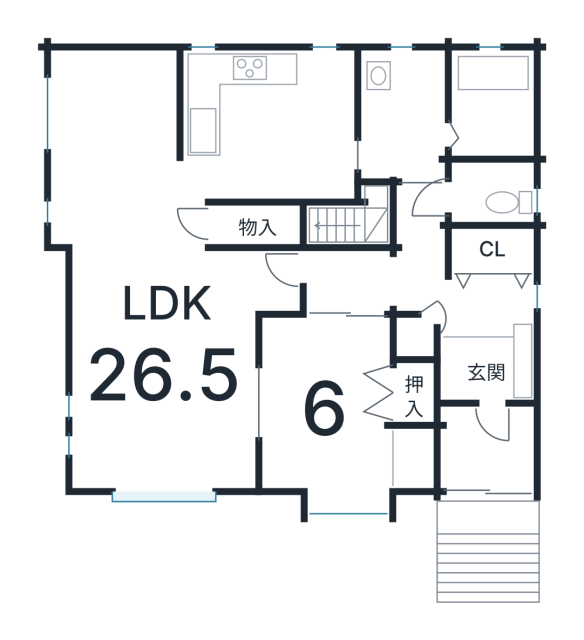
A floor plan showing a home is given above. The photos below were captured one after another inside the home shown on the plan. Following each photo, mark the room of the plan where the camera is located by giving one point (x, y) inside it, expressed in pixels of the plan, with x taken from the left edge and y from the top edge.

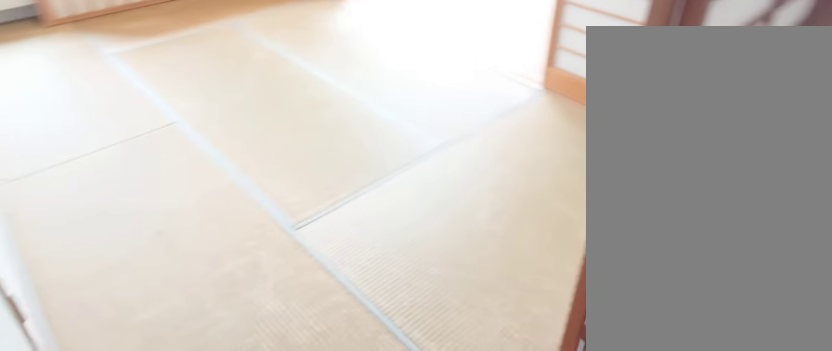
(320, 413)
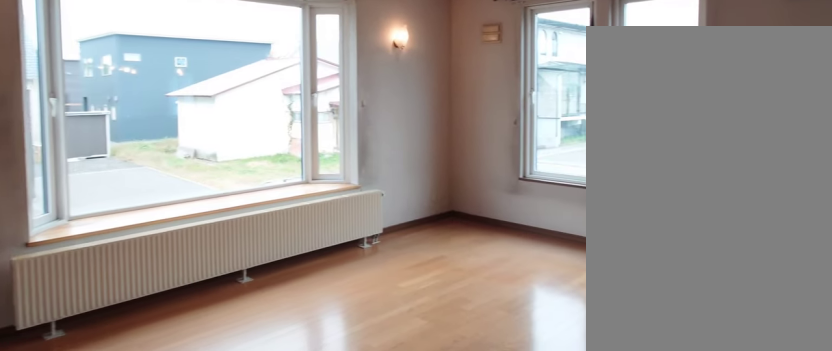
(147, 362)
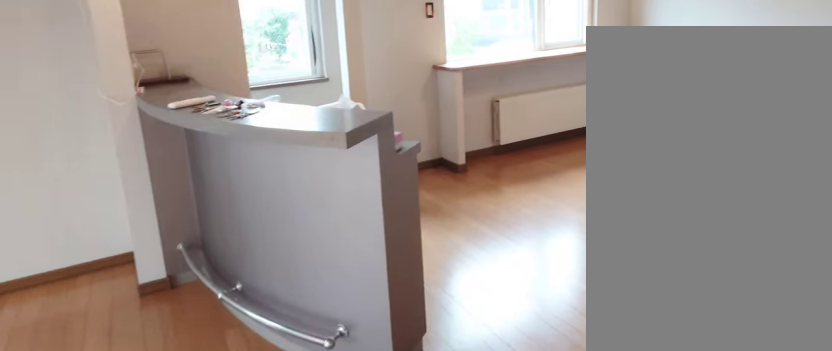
(98, 143)
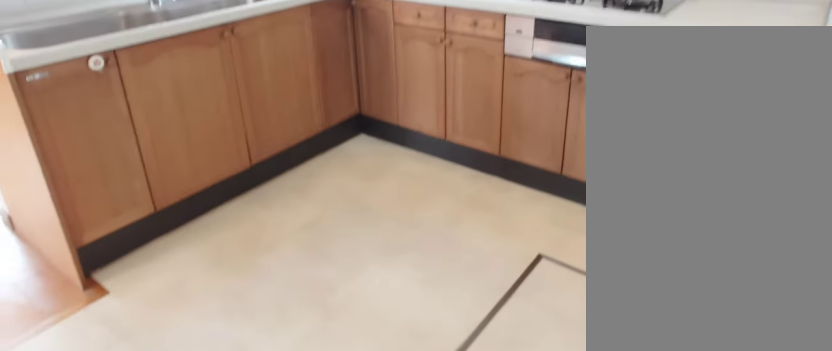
(268, 131)
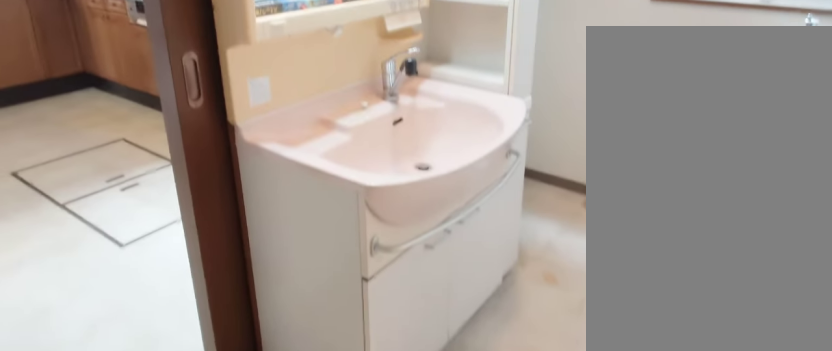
(404, 126)
